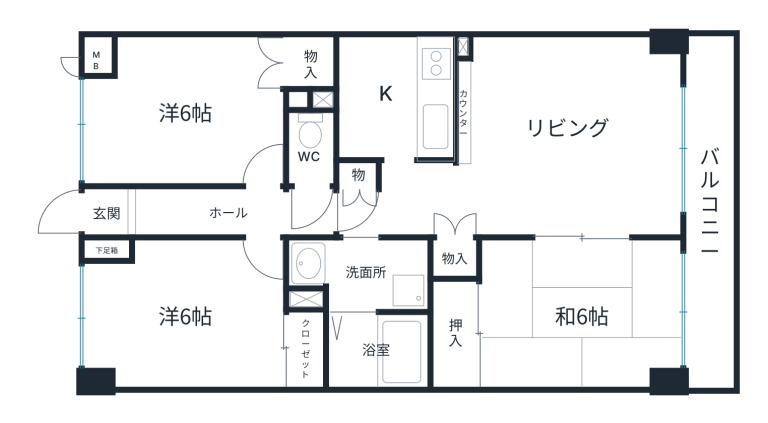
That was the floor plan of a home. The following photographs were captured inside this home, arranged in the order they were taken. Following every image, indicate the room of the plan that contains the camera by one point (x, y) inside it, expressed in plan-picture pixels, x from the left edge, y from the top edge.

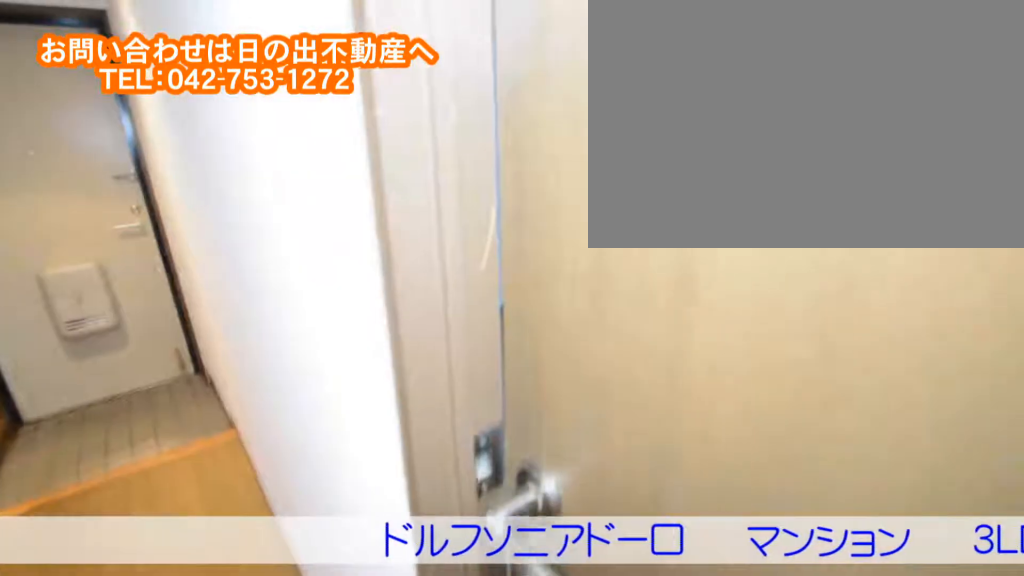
(132, 108)
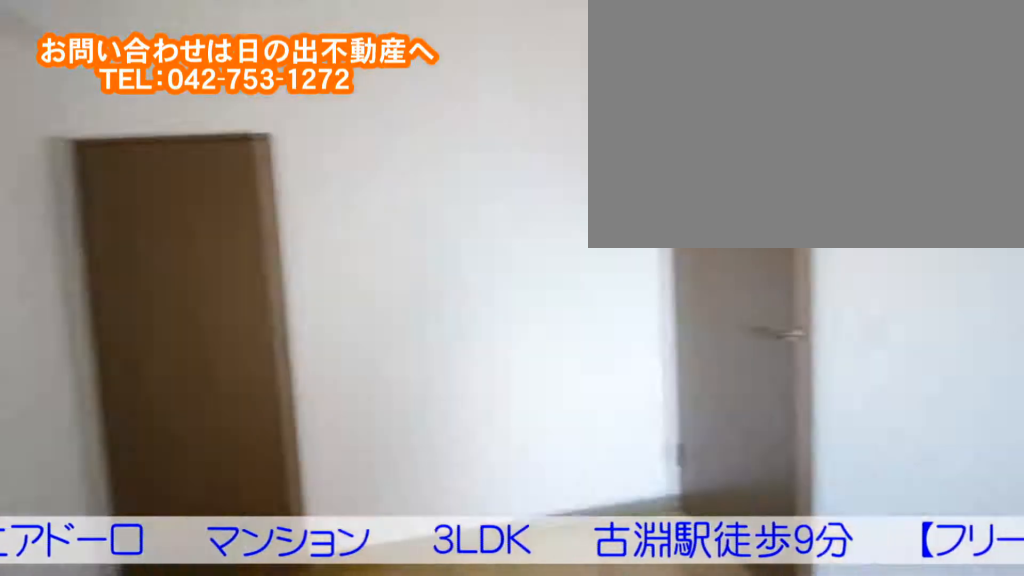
(133, 107)
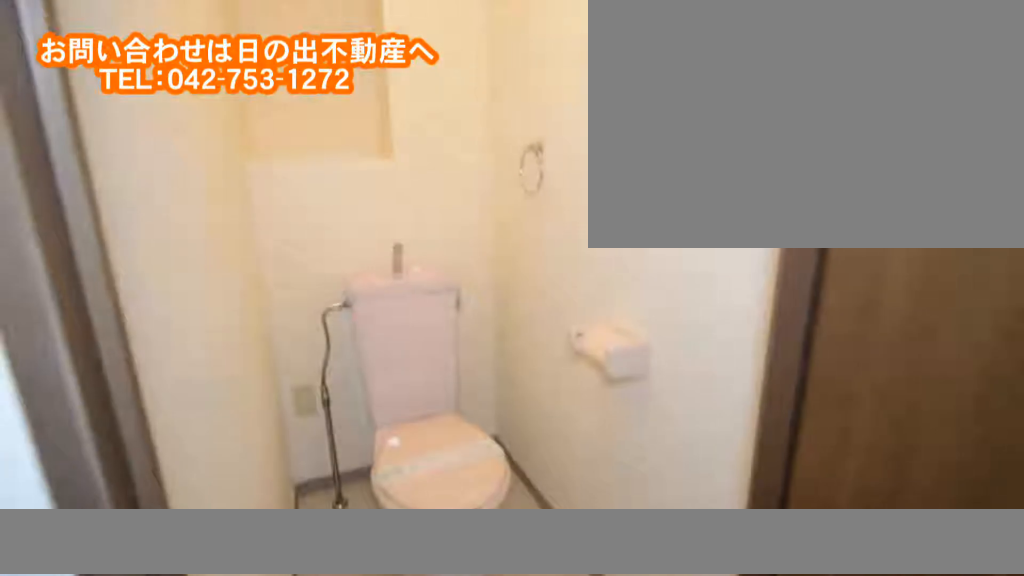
(311, 149)
